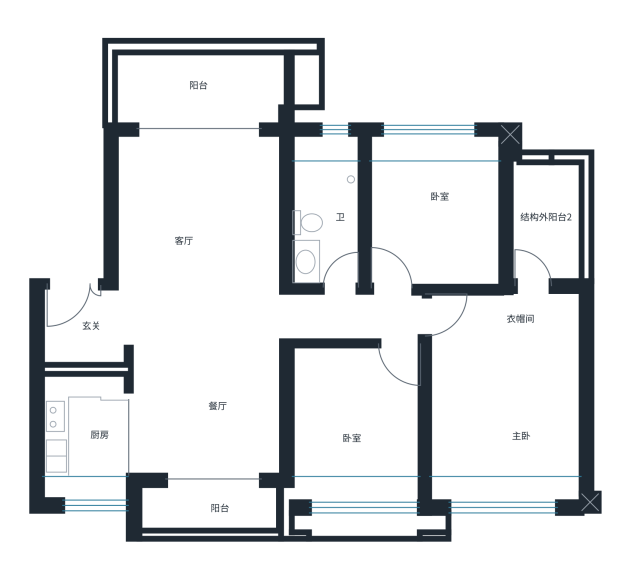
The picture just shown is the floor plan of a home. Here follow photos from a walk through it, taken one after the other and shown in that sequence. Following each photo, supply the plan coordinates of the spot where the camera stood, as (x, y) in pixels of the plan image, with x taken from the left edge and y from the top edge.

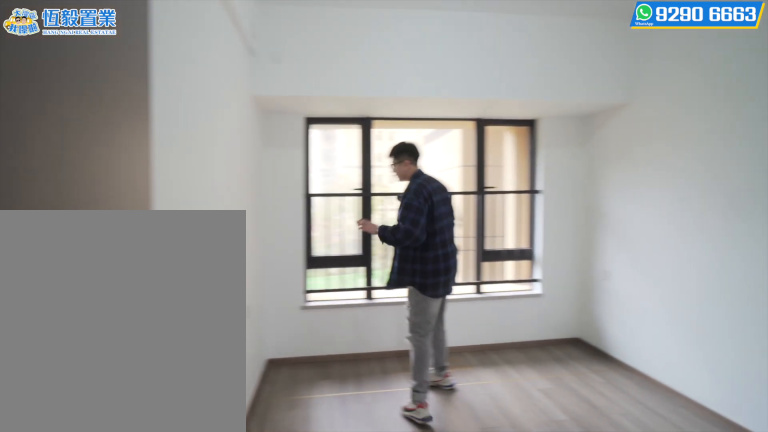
(356, 437)
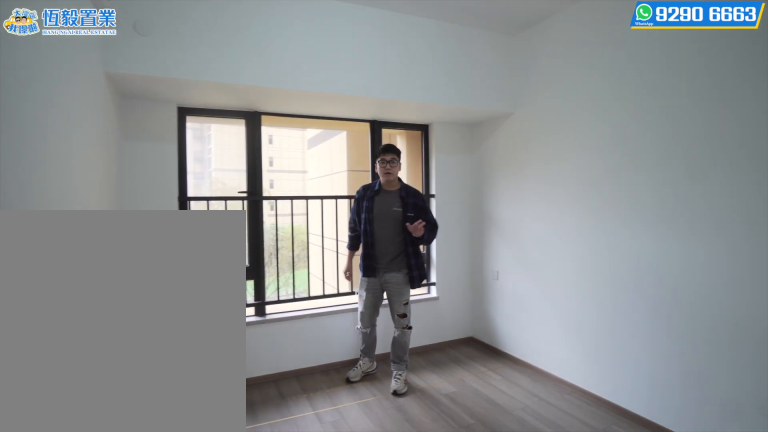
(338, 472)
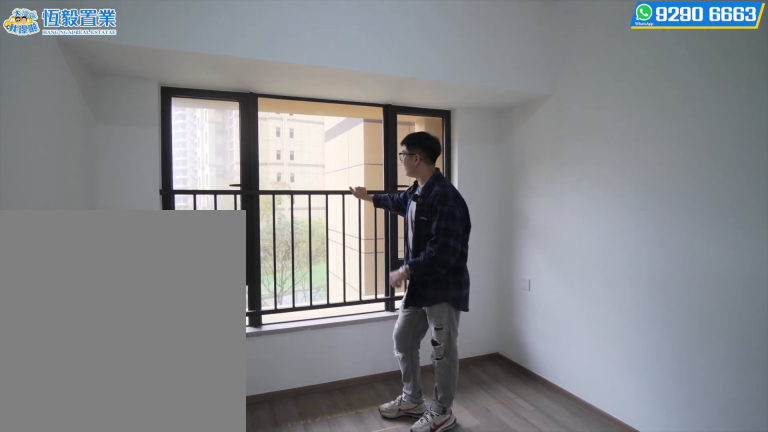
(334, 479)
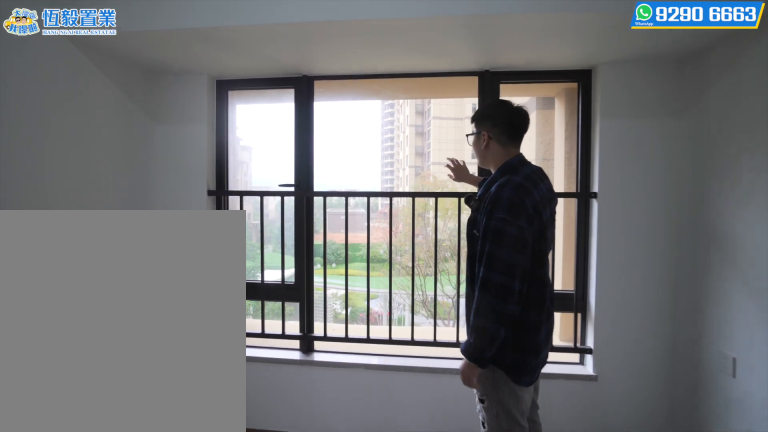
(334, 479)
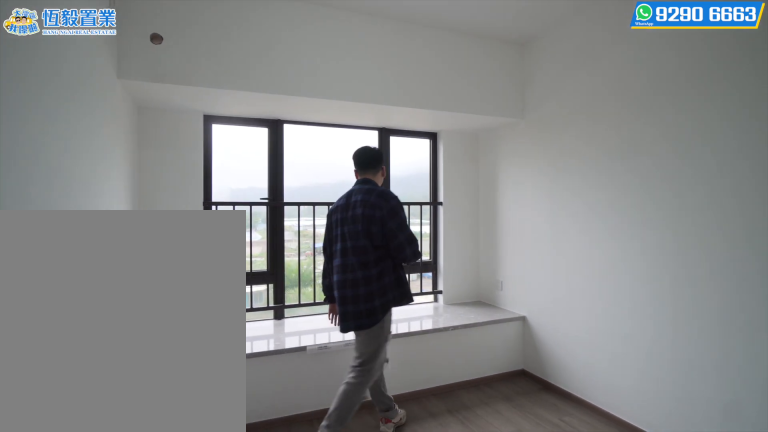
(409, 181)
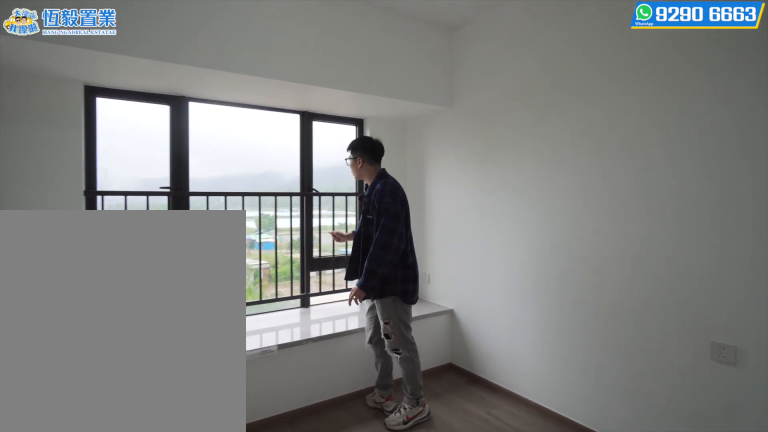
(461, 183)
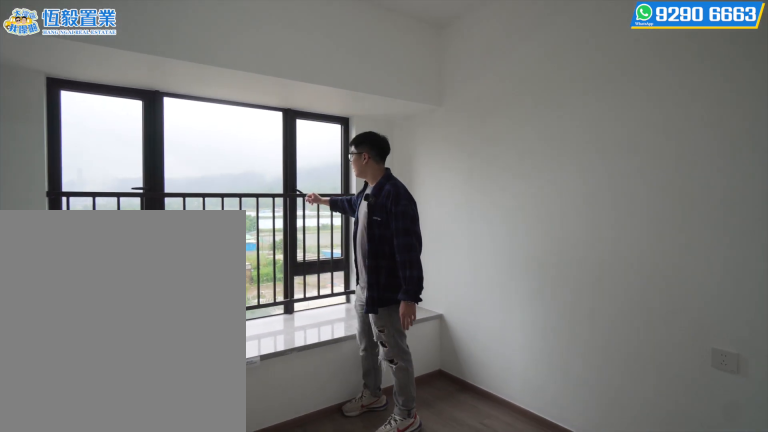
(464, 182)
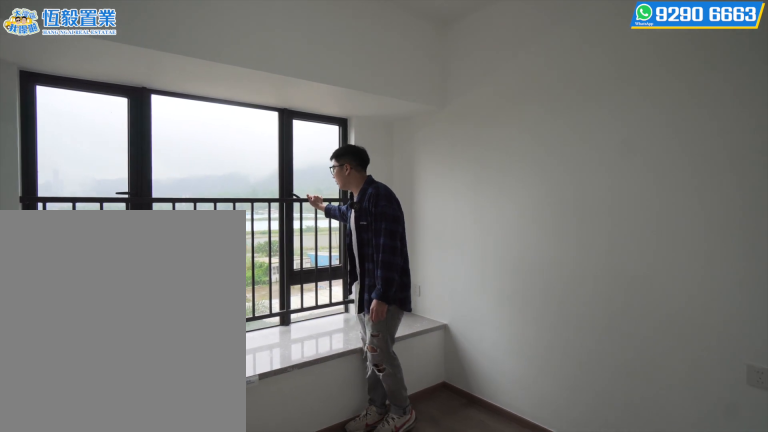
(464, 183)
